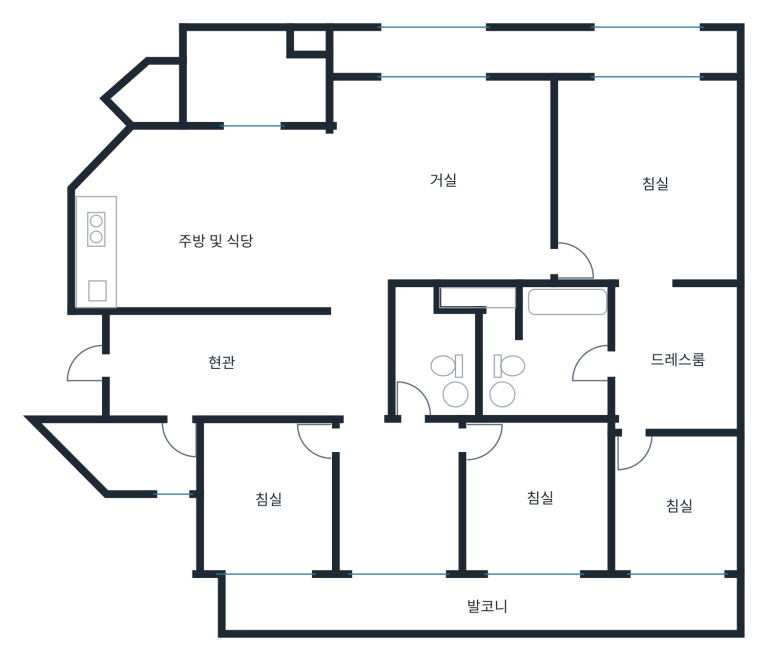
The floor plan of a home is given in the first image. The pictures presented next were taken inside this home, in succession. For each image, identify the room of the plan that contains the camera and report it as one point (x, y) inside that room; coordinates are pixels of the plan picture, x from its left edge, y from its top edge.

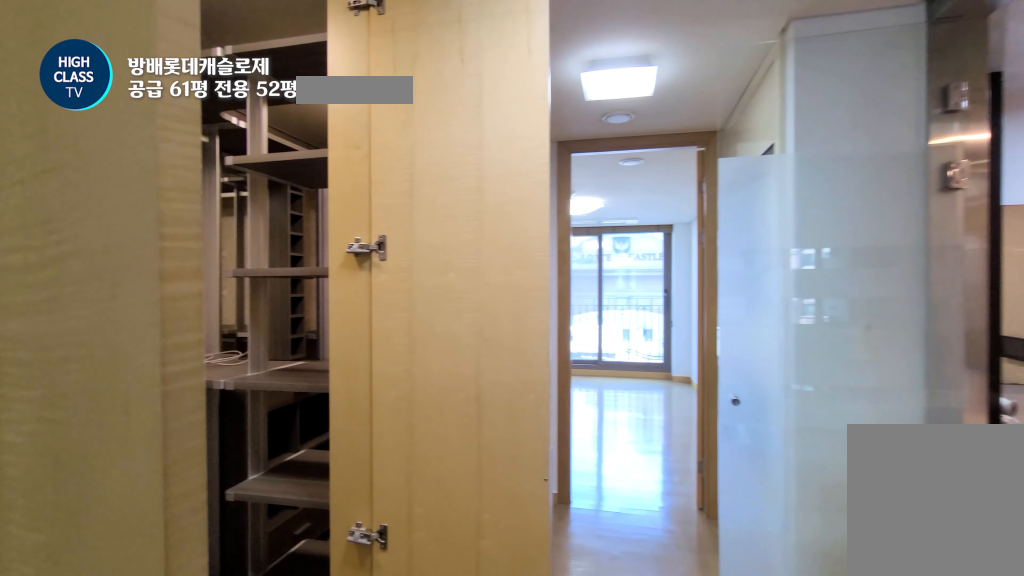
(674, 354)
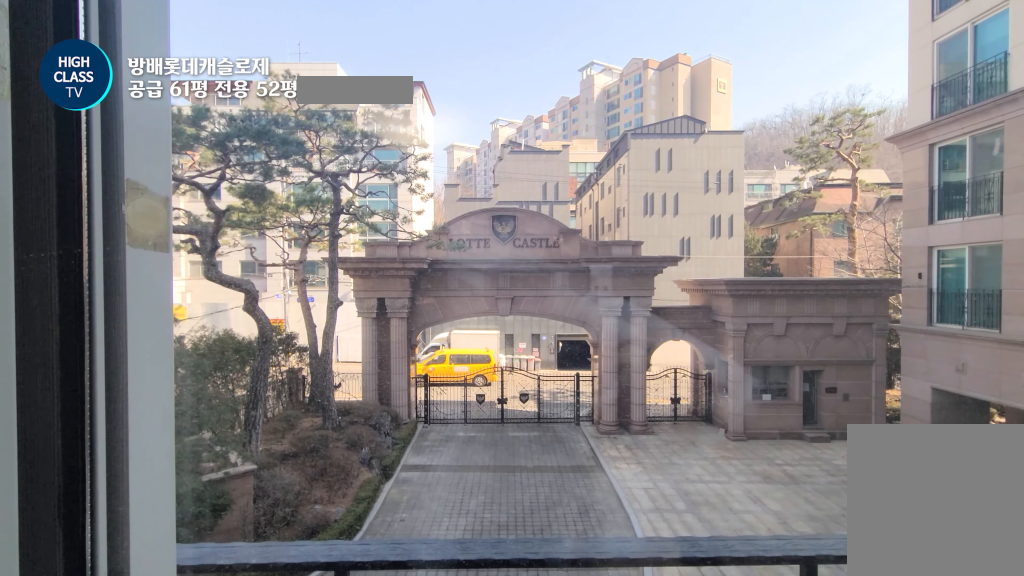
(678, 529)
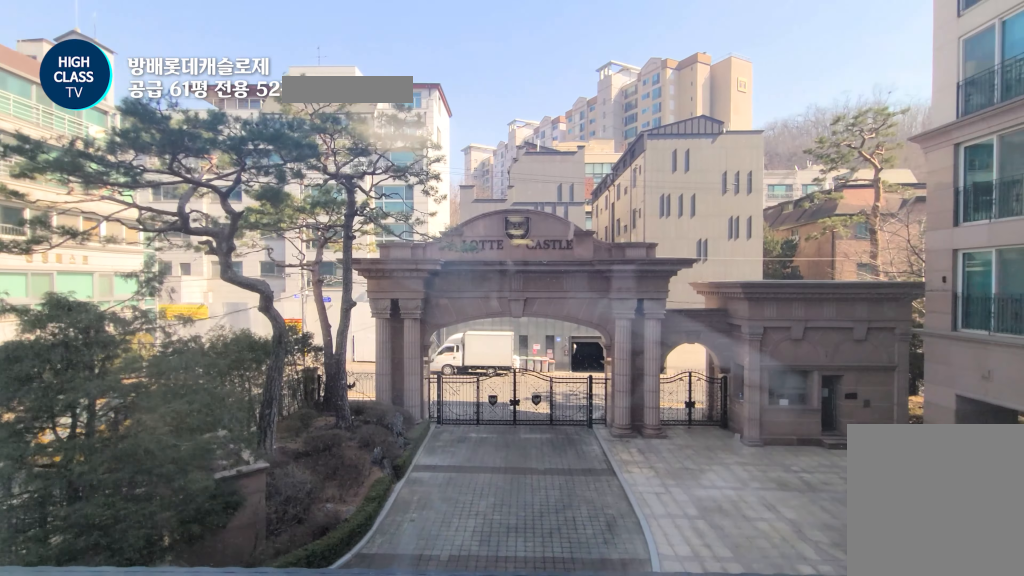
(678, 529)
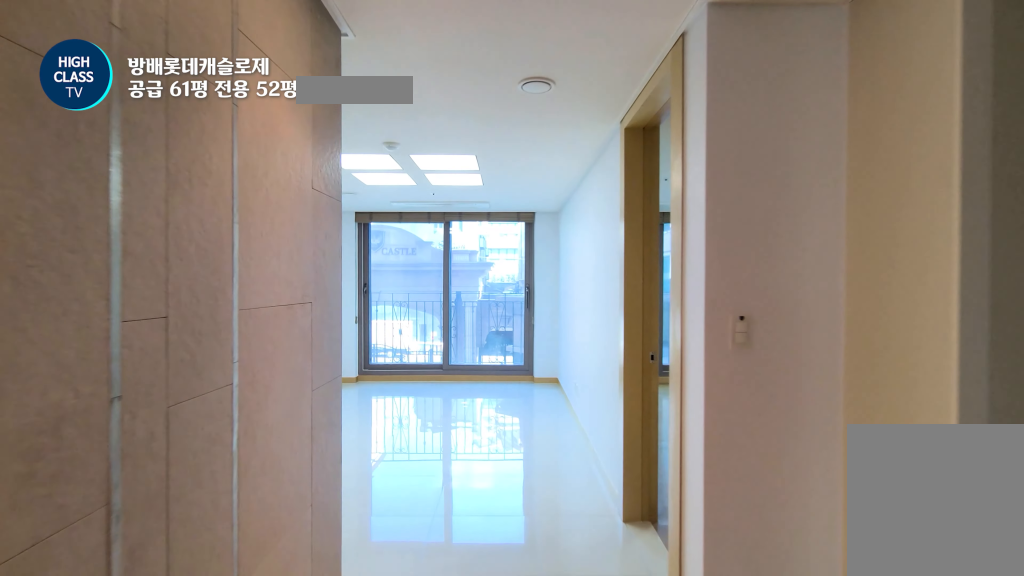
(358, 349)
